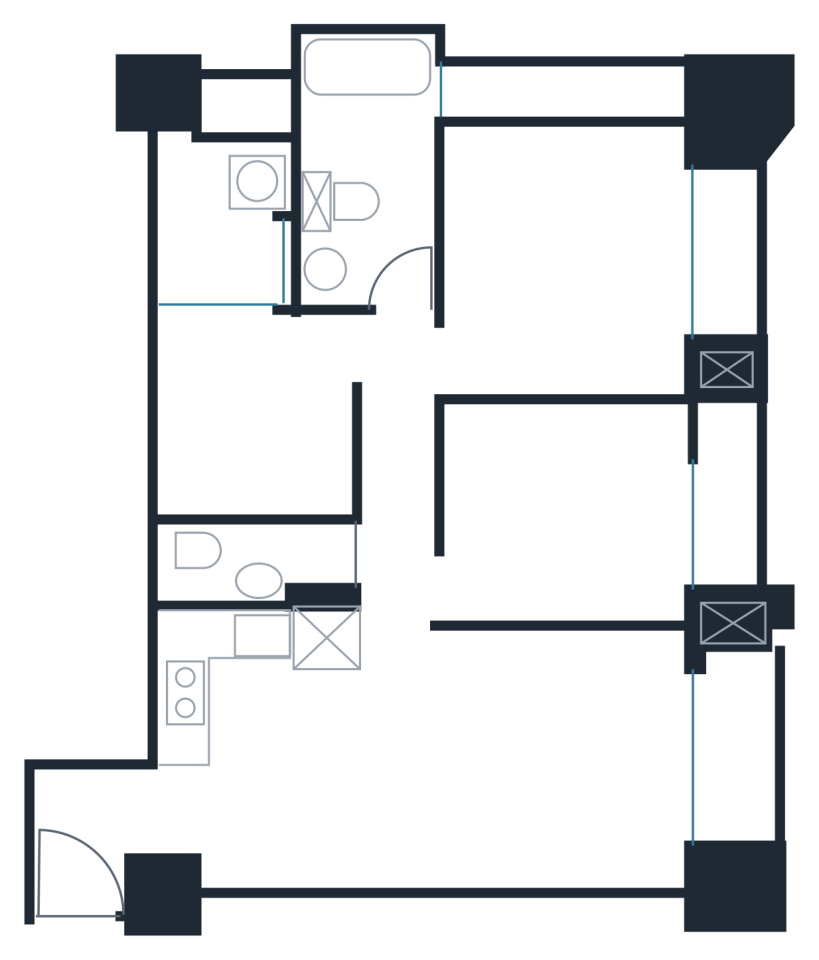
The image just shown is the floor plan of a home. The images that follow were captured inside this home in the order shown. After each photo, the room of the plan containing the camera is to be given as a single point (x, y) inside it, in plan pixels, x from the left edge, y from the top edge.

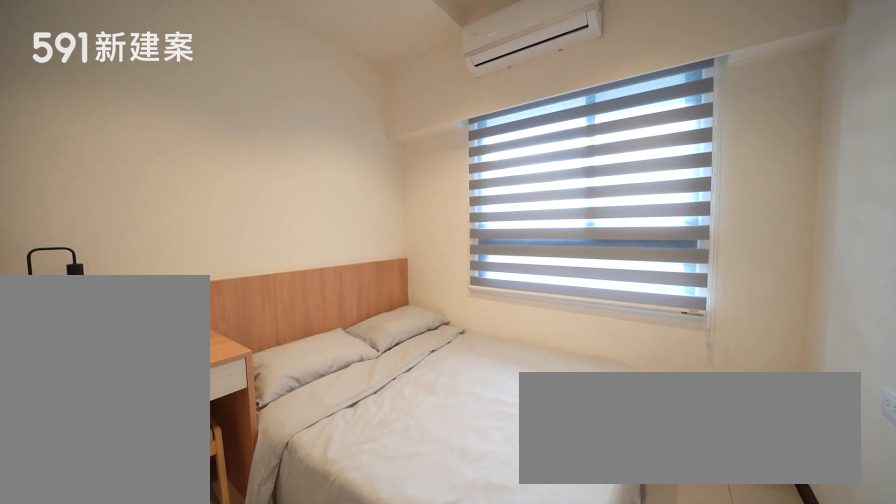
(573, 515)
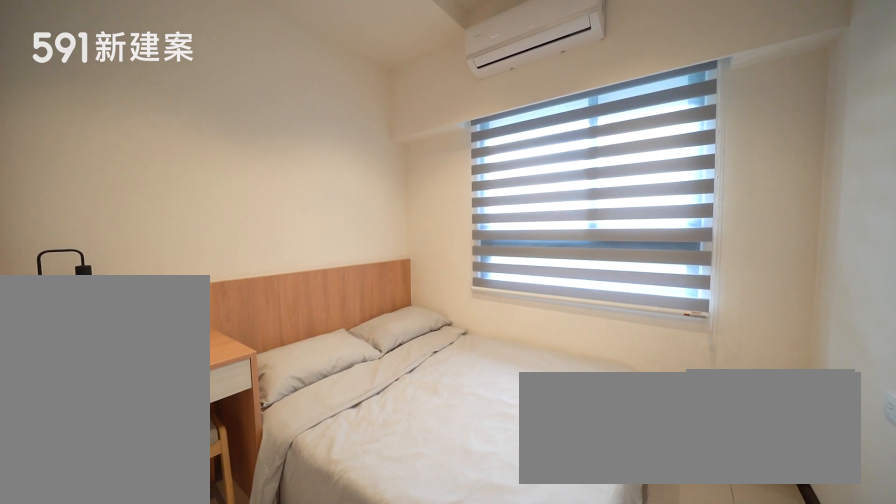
(573, 515)
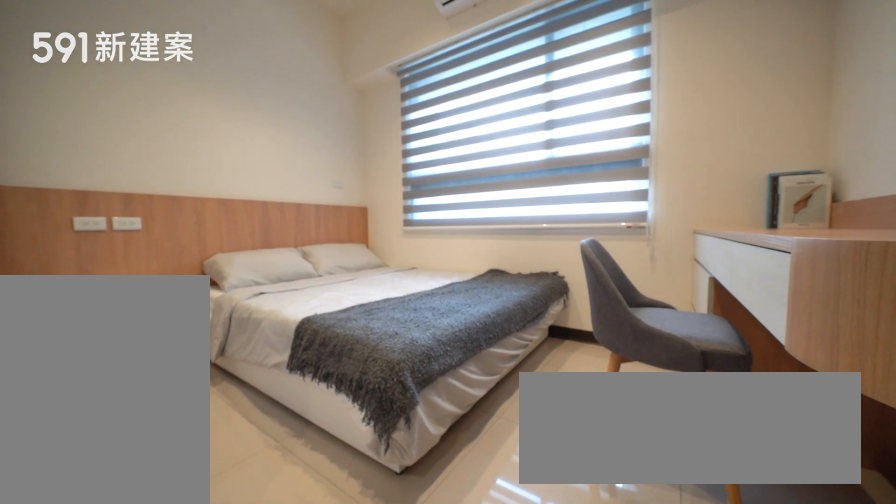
(570, 254)
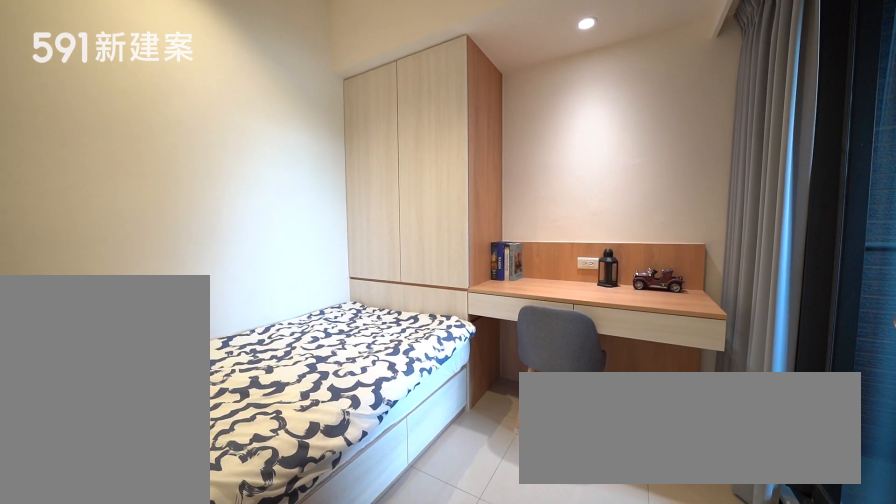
(255, 420)
